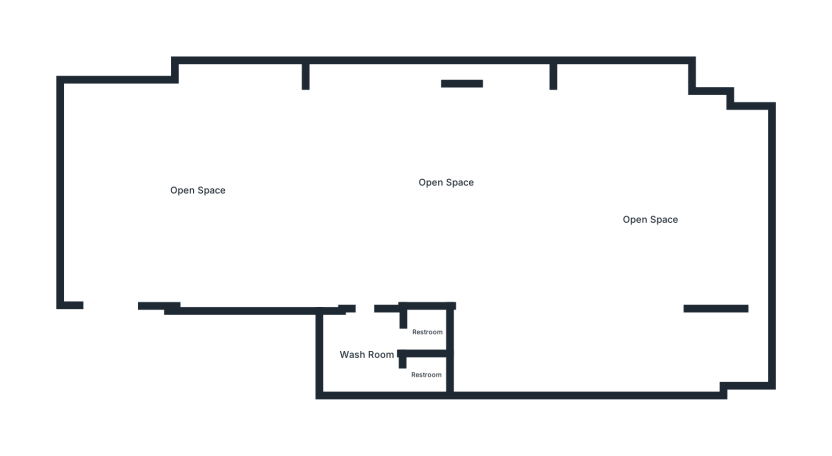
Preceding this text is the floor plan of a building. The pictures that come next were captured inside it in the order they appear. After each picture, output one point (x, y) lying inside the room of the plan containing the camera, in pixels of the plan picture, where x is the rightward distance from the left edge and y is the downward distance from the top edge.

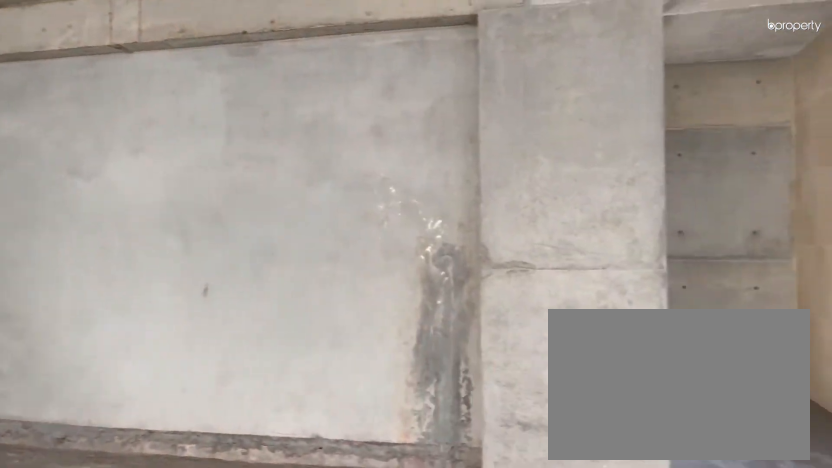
(199, 191)
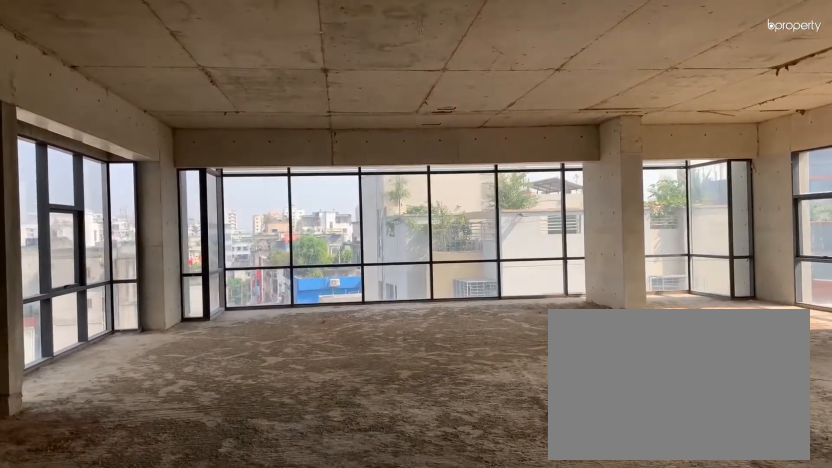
(448, 182)
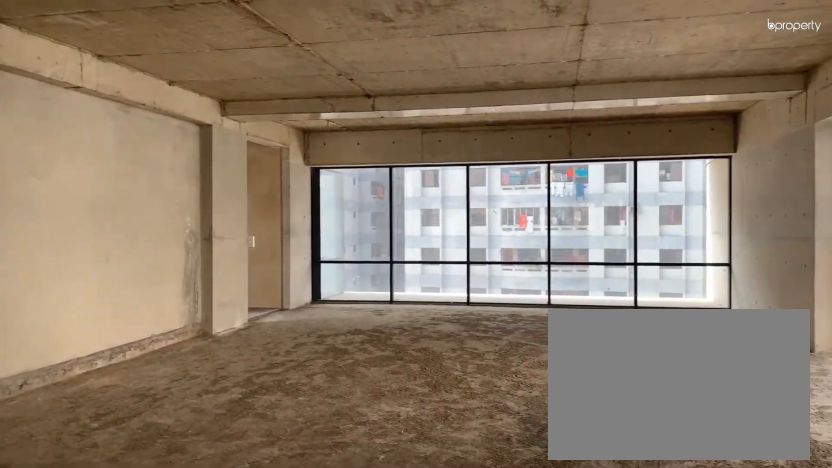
(448, 182)
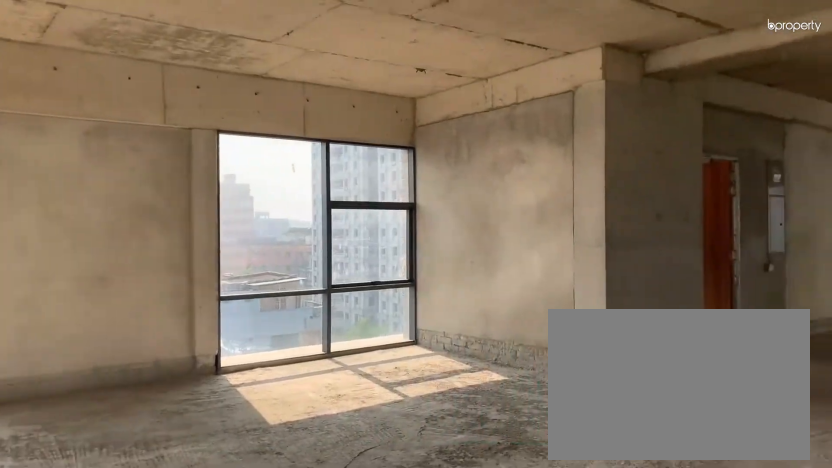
(653, 219)
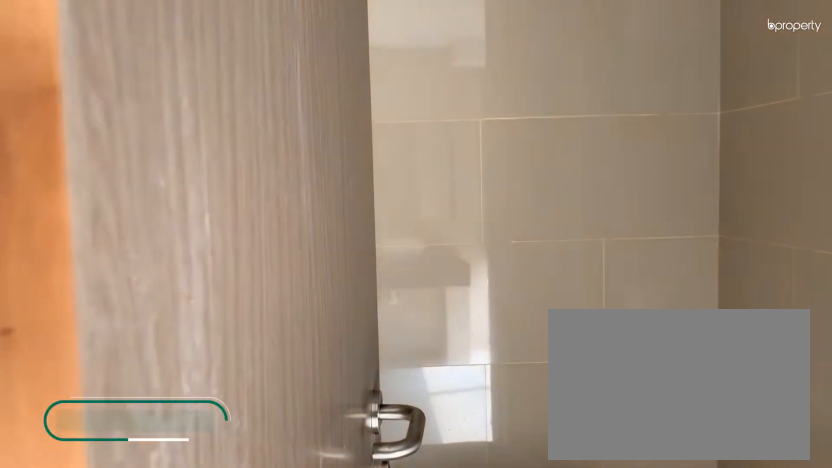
(426, 377)
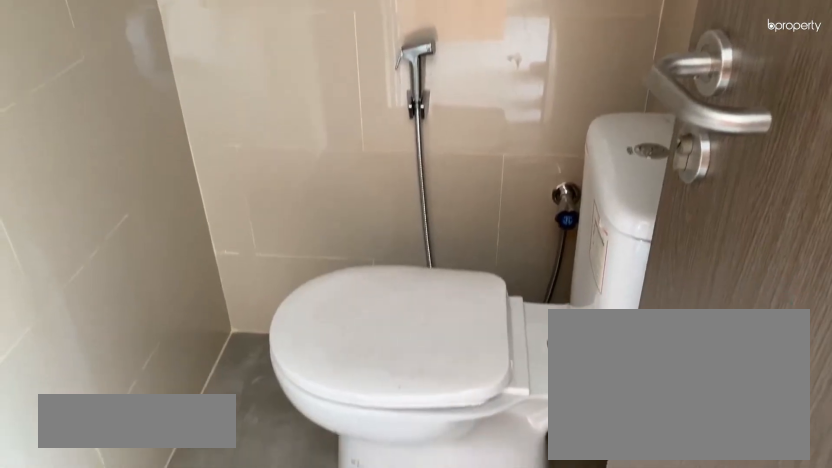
(426, 333)
